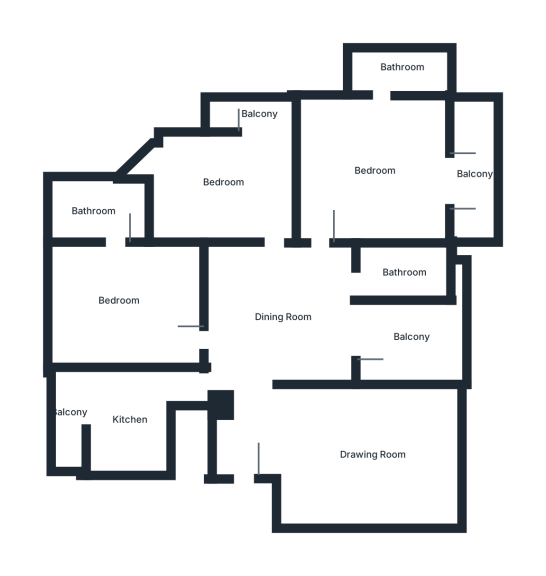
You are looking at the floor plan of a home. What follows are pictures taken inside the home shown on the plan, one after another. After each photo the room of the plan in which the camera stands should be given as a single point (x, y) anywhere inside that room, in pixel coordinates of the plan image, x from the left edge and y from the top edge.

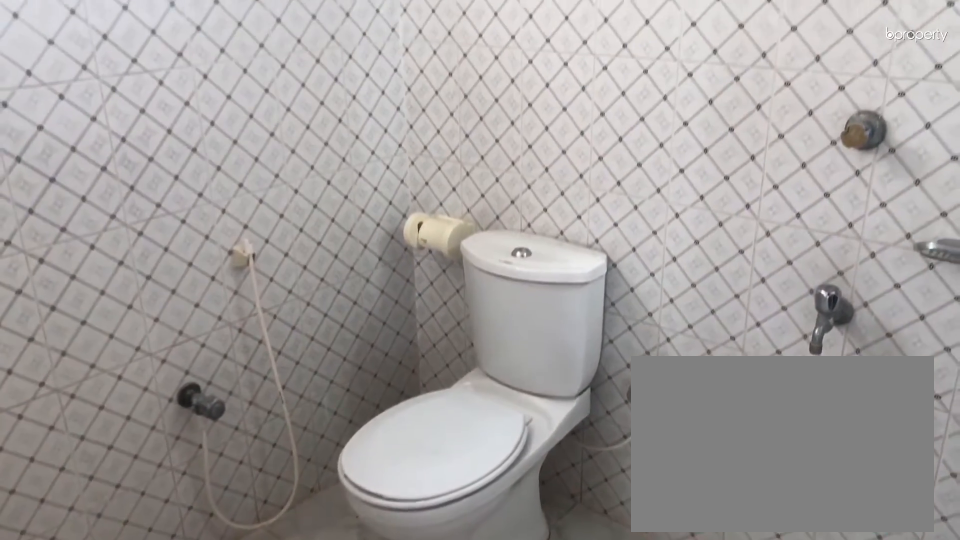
(92, 214)
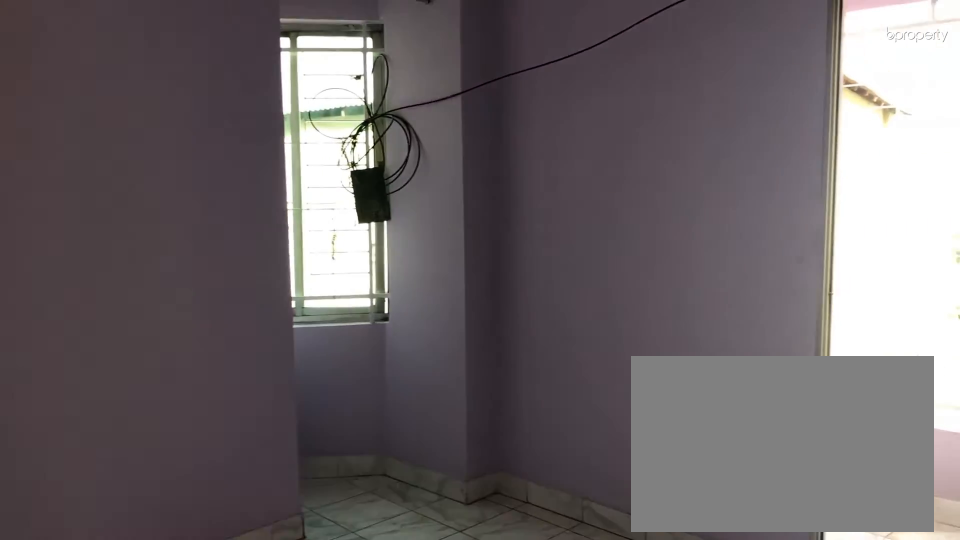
(224, 183)
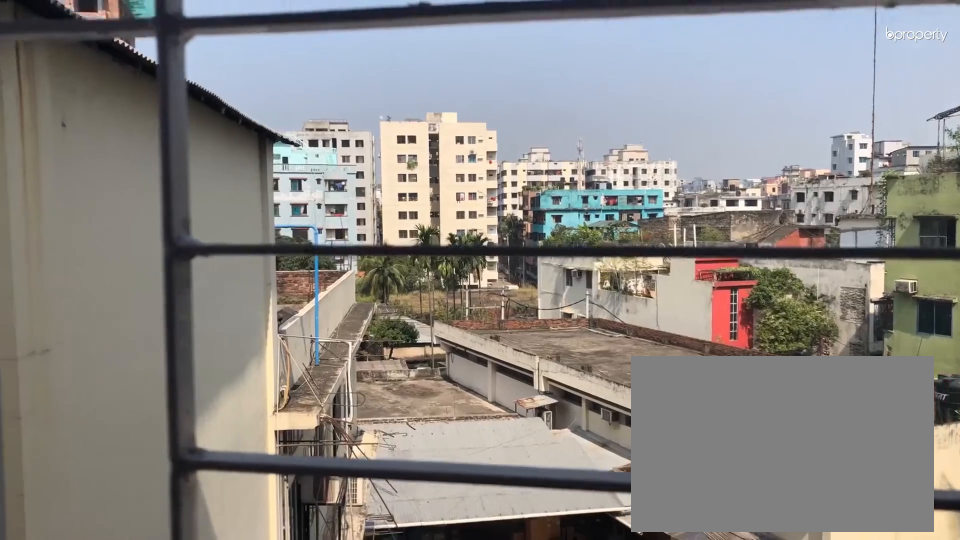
(258, 116)
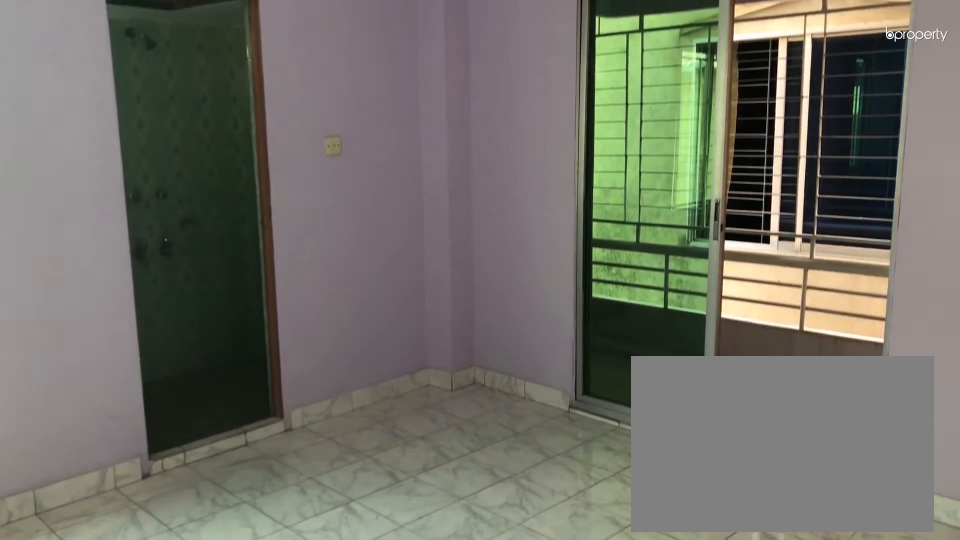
(371, 168)
